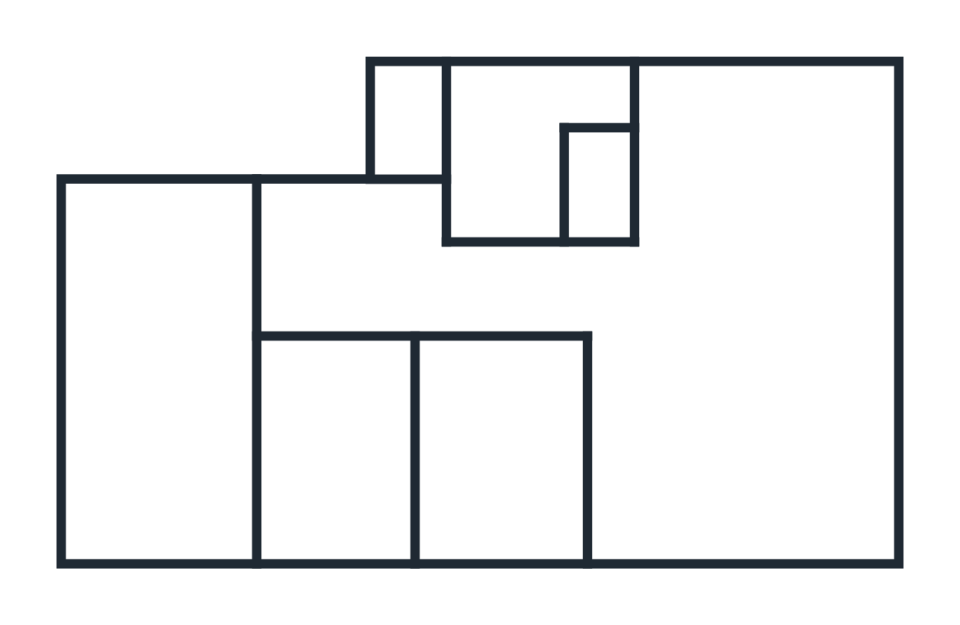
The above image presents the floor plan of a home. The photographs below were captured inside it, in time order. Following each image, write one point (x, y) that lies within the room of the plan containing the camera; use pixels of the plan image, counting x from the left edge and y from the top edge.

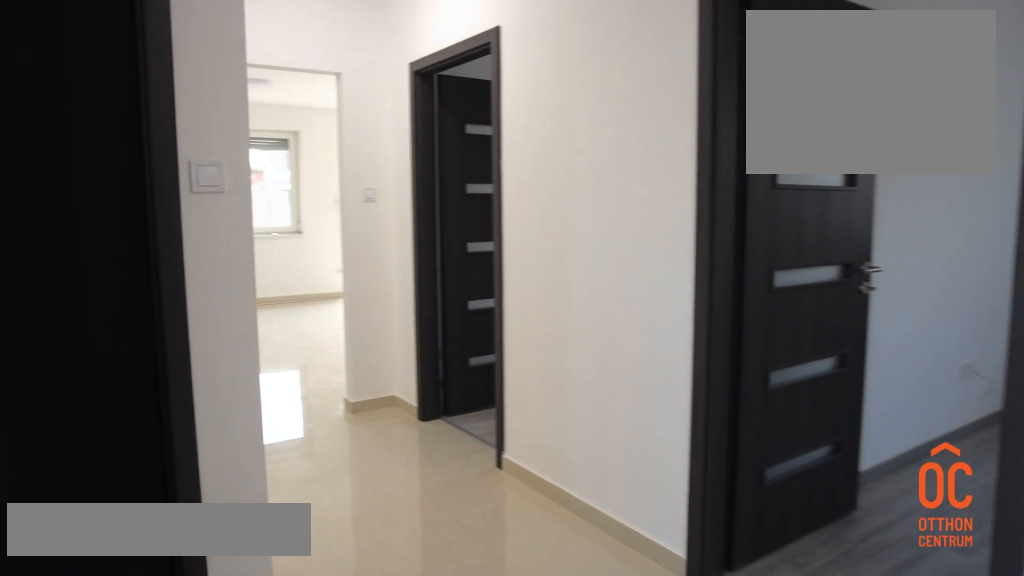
(357, 275)
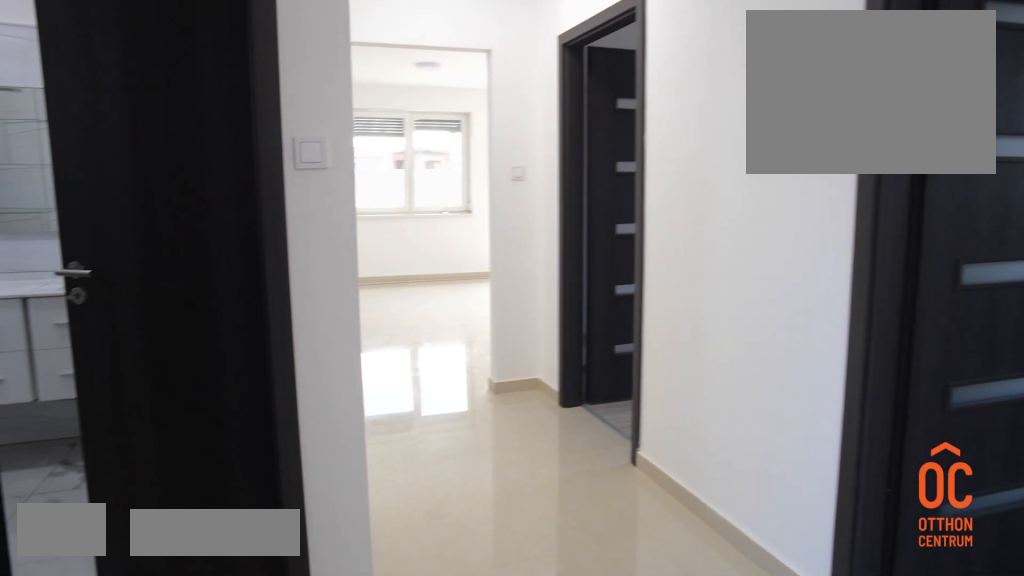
(358, 276)
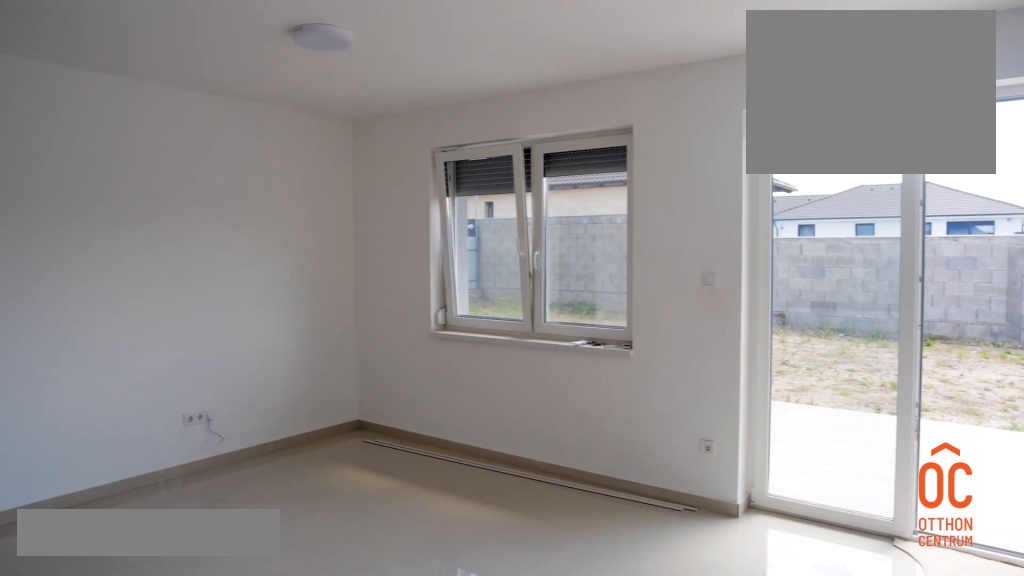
(763, 422)
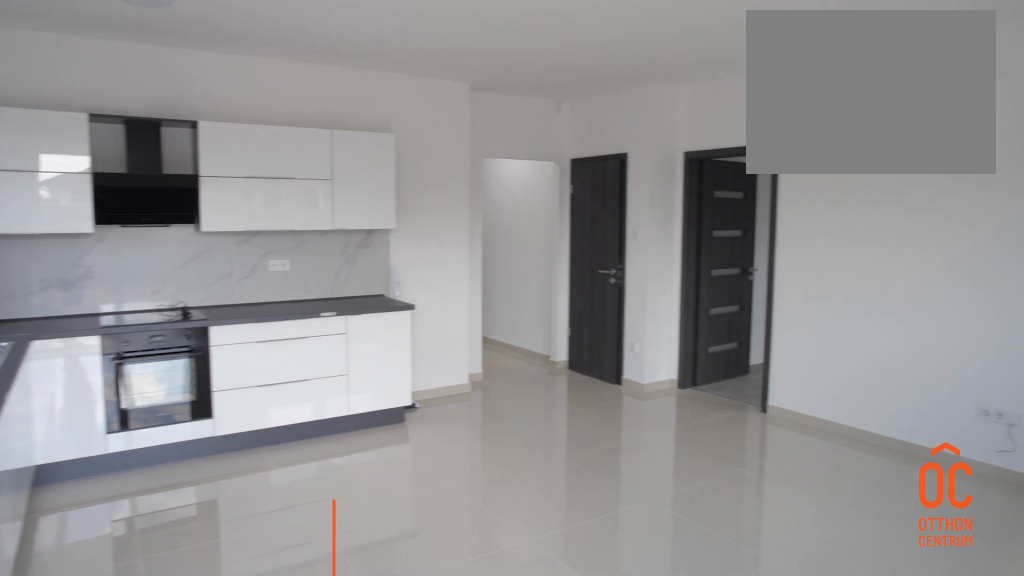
(664, 468)
